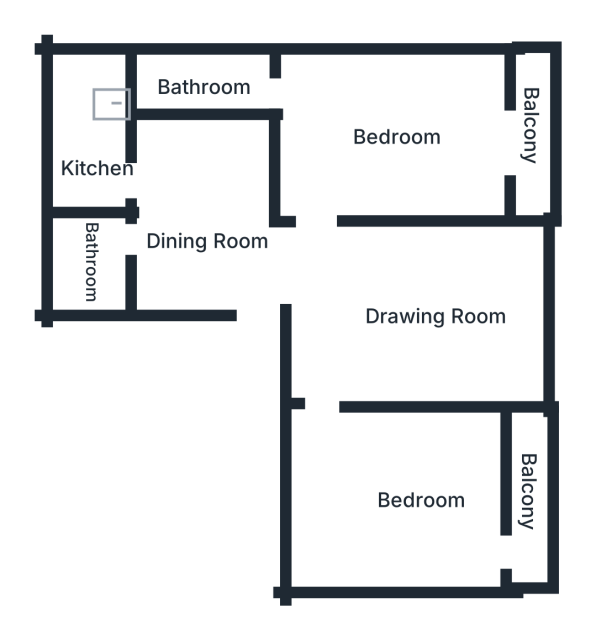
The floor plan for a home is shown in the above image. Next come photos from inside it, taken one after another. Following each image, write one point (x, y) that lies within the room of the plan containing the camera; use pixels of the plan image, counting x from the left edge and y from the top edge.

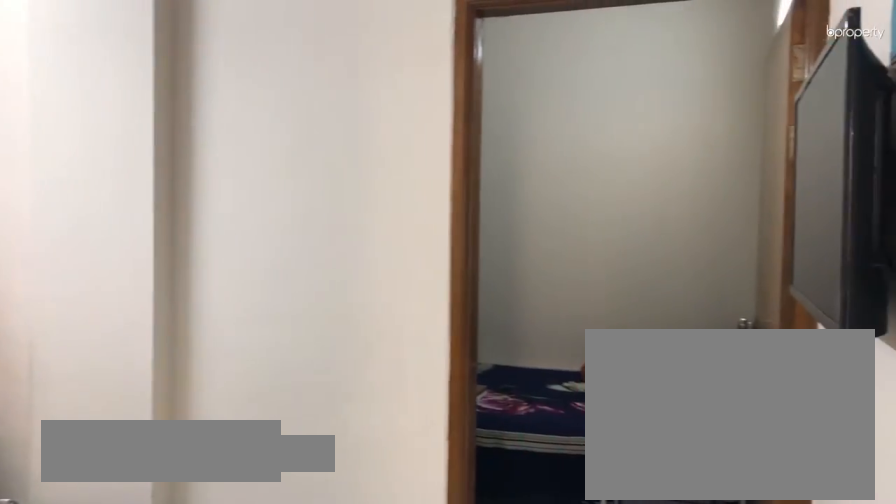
(442, 314)
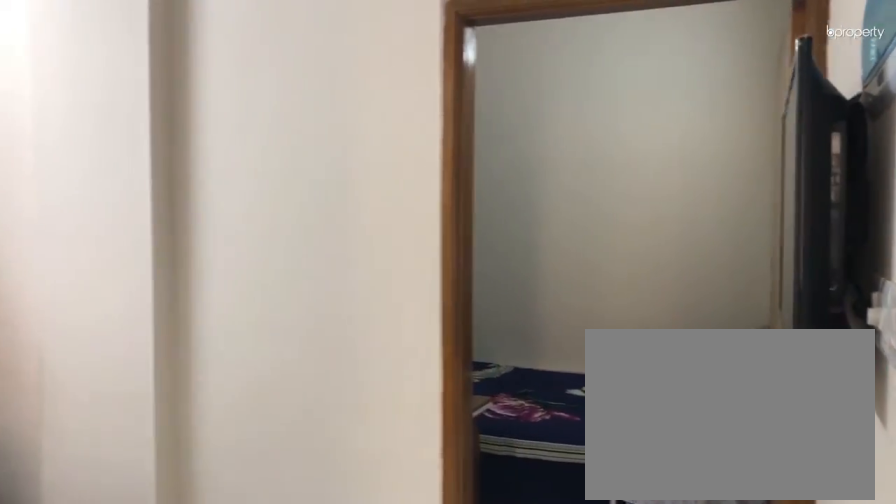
(442, 314)
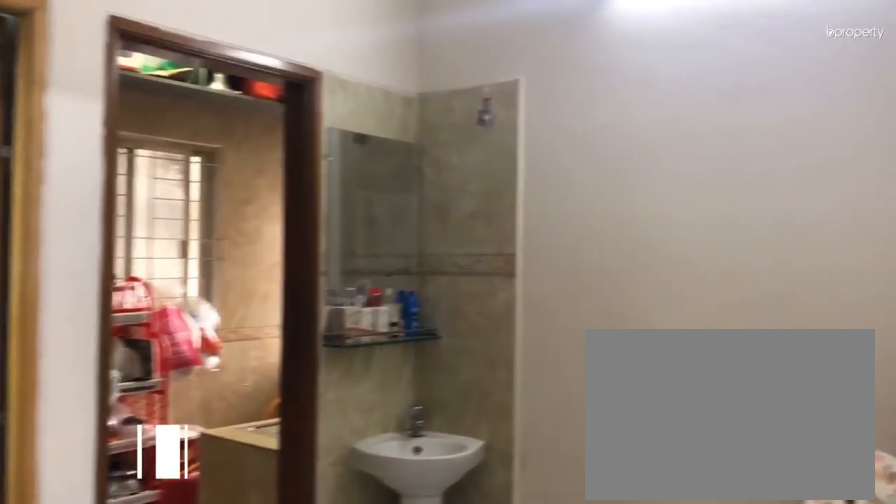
(209, 247)
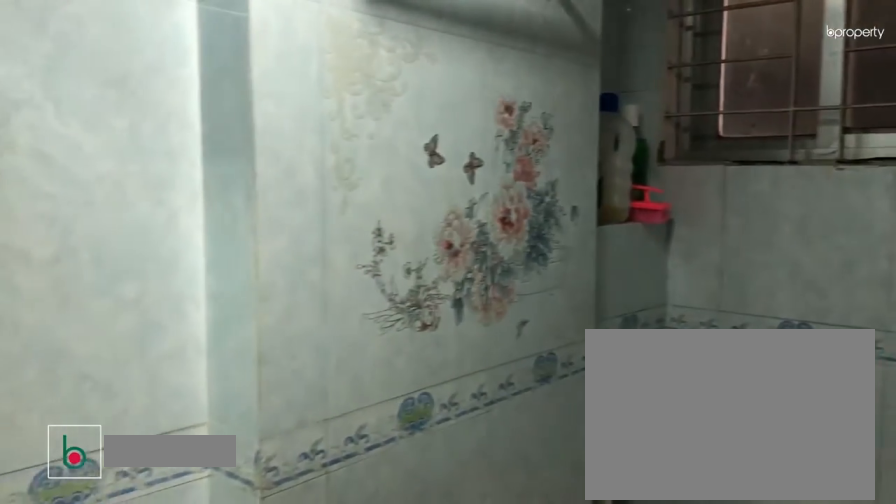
(92, 259)
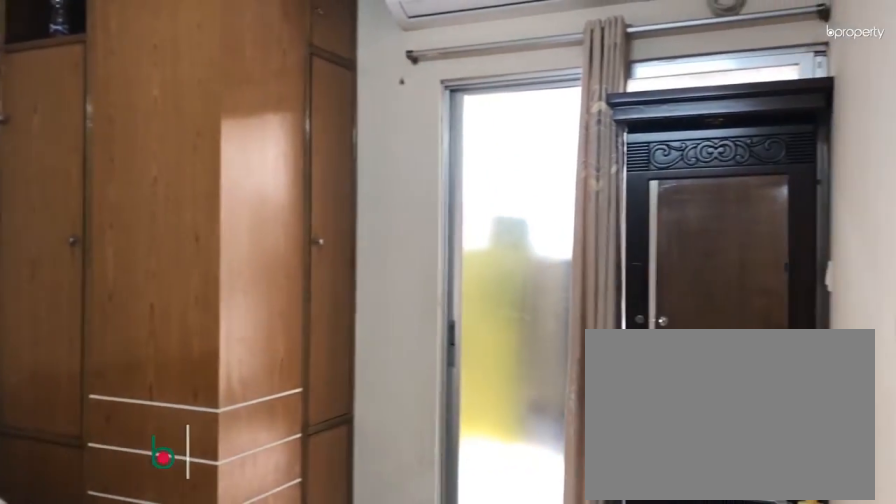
(402, 142)
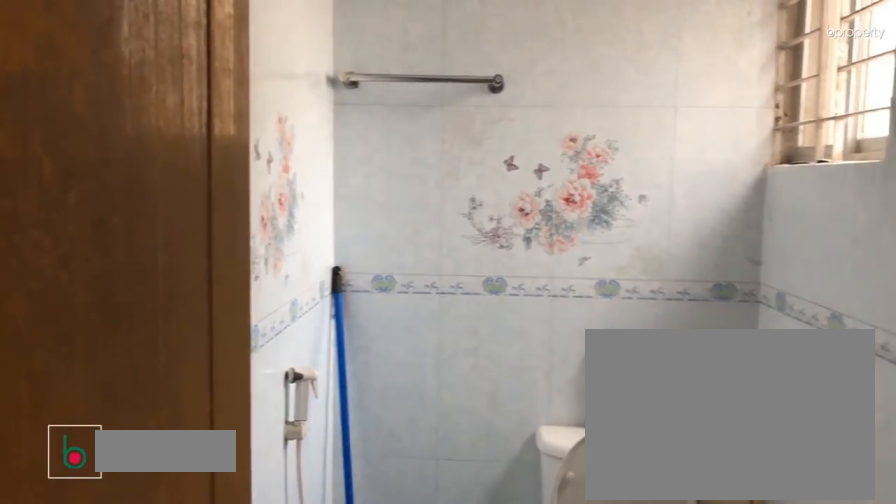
(197, 86)
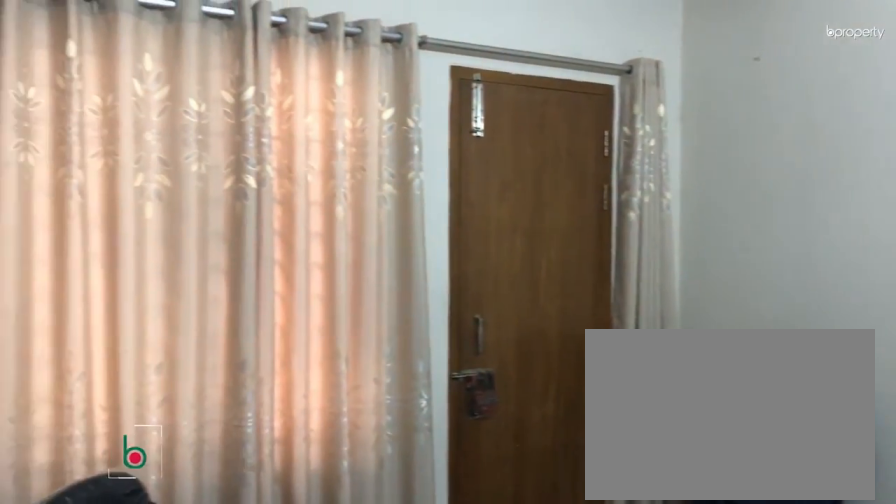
(423, 502)
